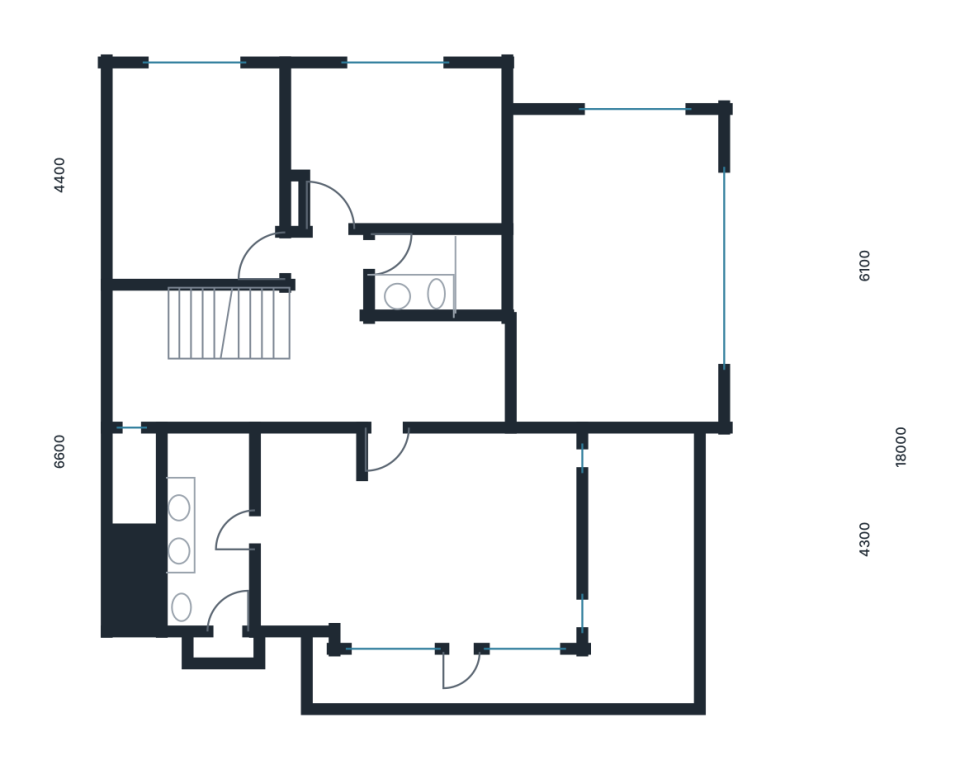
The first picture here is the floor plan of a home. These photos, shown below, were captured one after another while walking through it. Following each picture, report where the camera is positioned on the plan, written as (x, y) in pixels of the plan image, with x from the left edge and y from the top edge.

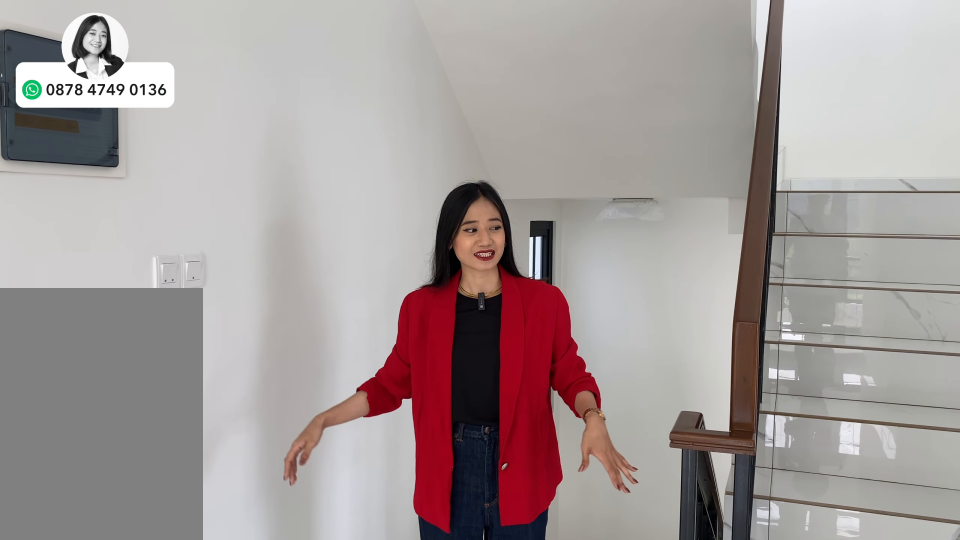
(331, 366)
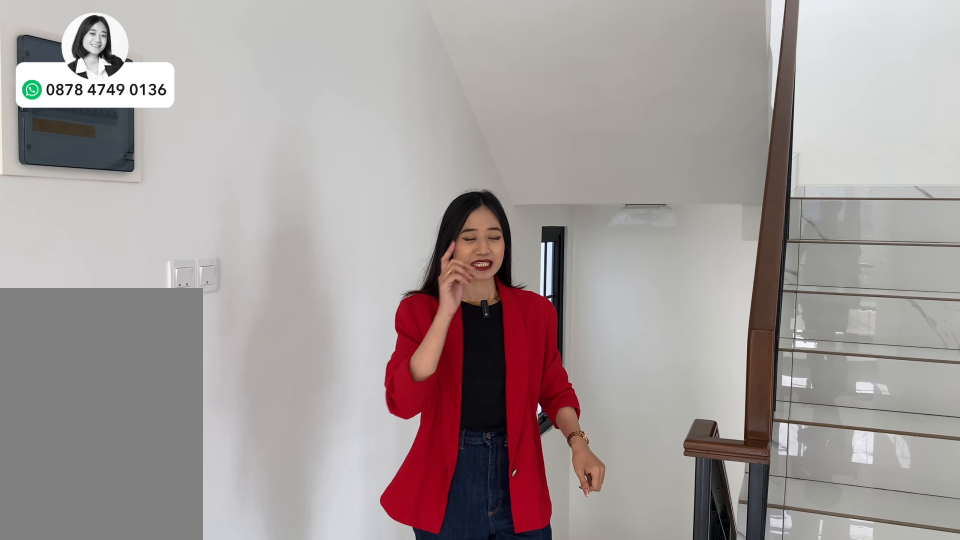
(331, 366)
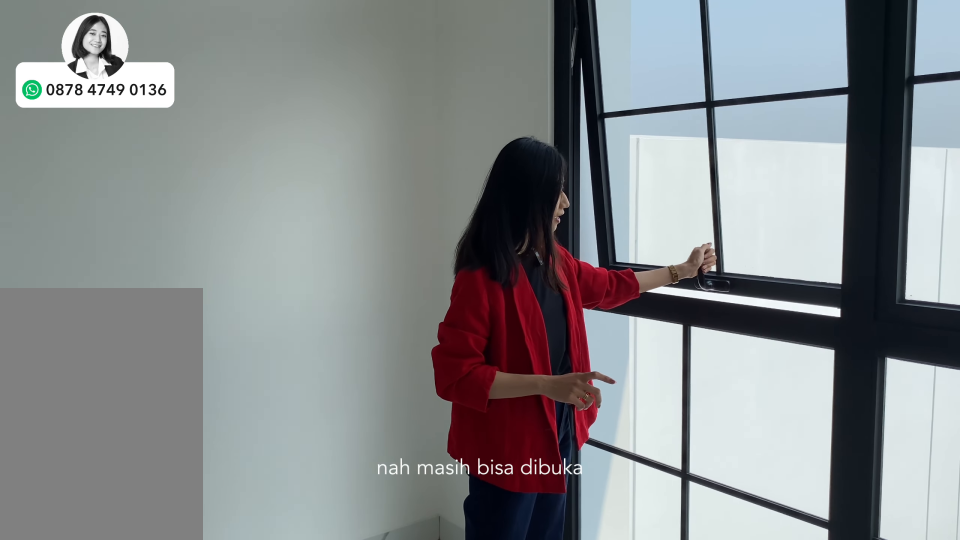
(193, 167)
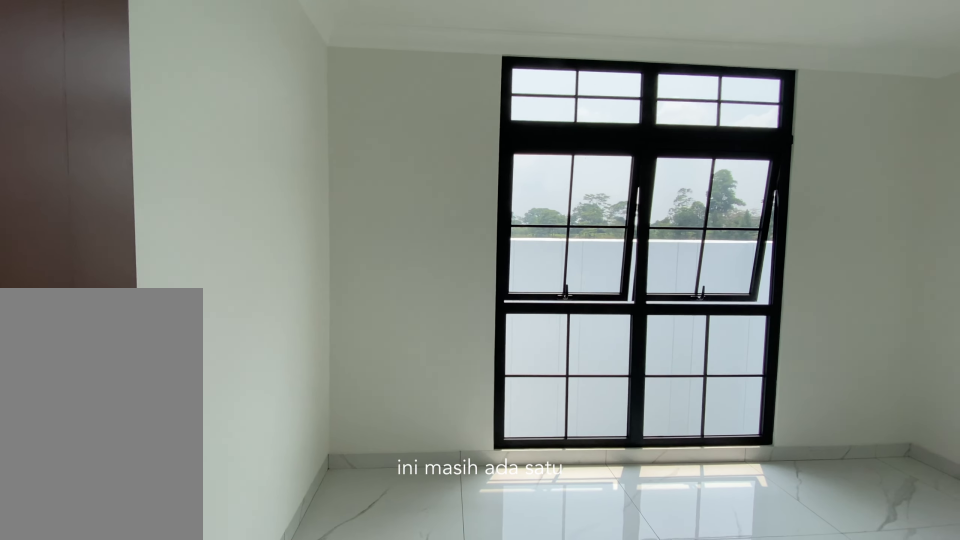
(413, 146)
